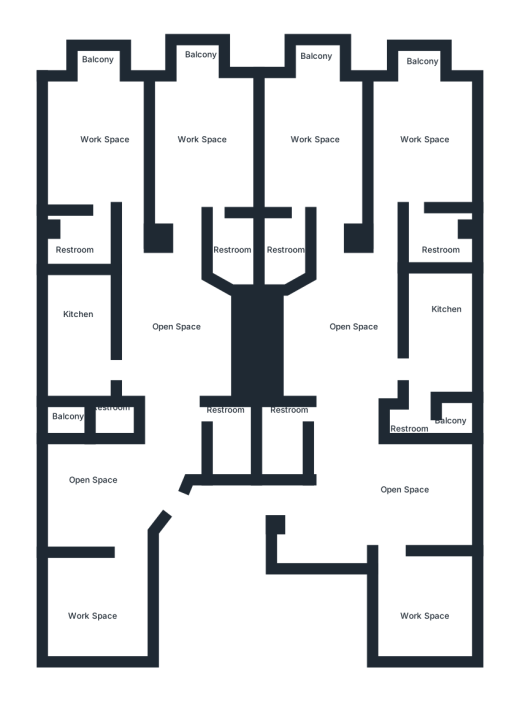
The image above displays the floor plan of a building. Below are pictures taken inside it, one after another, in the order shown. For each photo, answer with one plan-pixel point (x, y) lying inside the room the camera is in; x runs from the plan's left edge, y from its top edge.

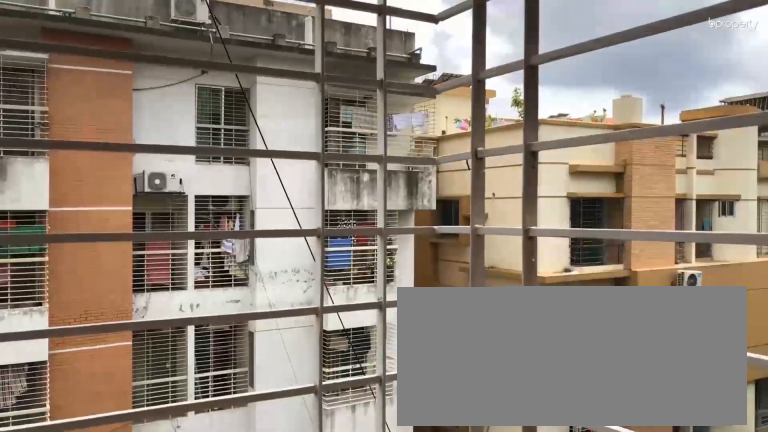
(100, 67)
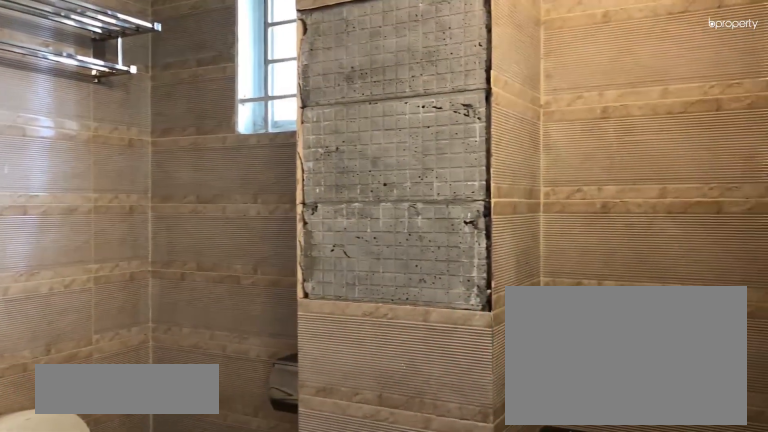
(81, 237)
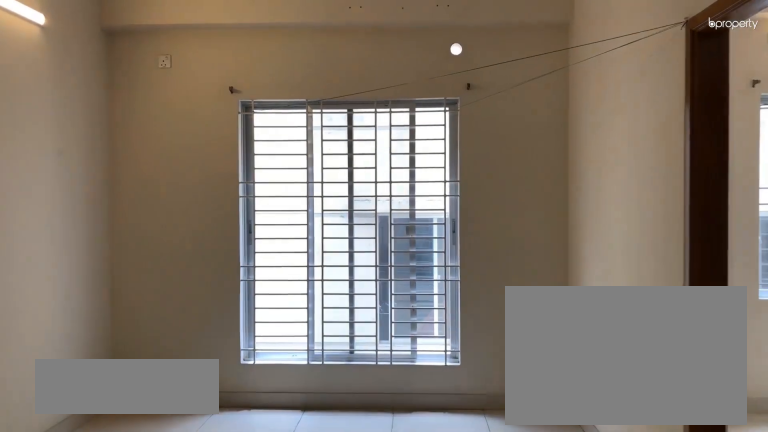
(382, 495)
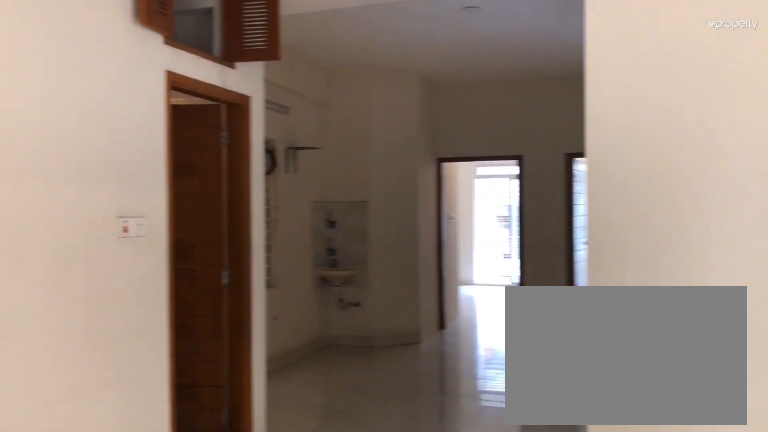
(382, 495)
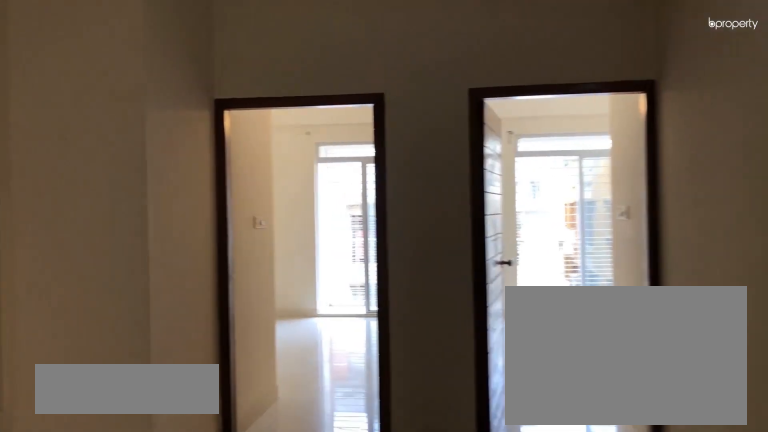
(367, 305)
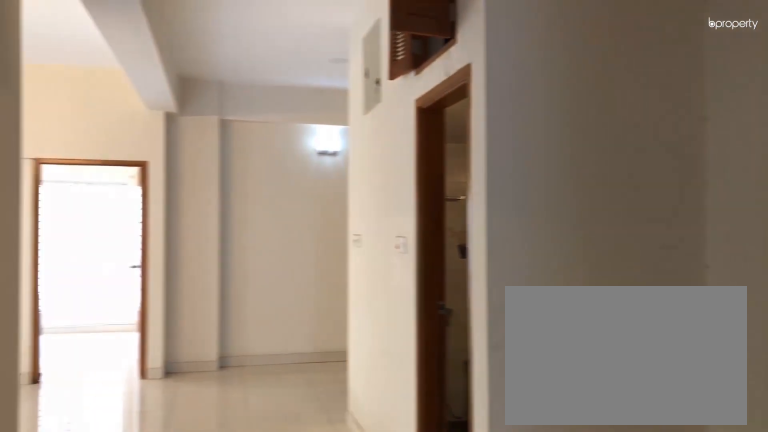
(367, 305)
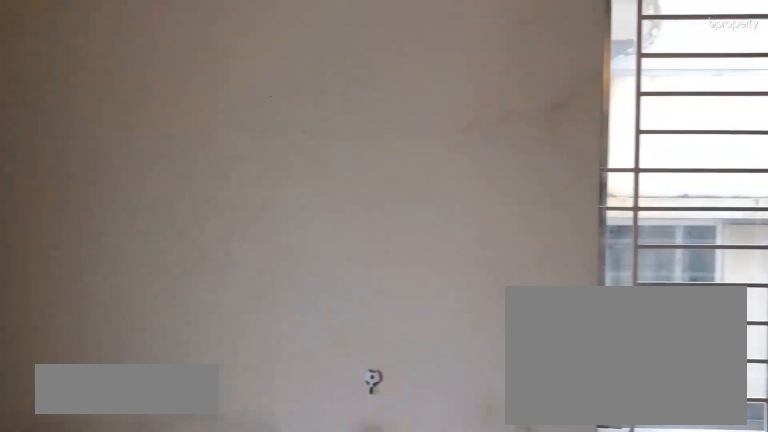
(419, 141)
